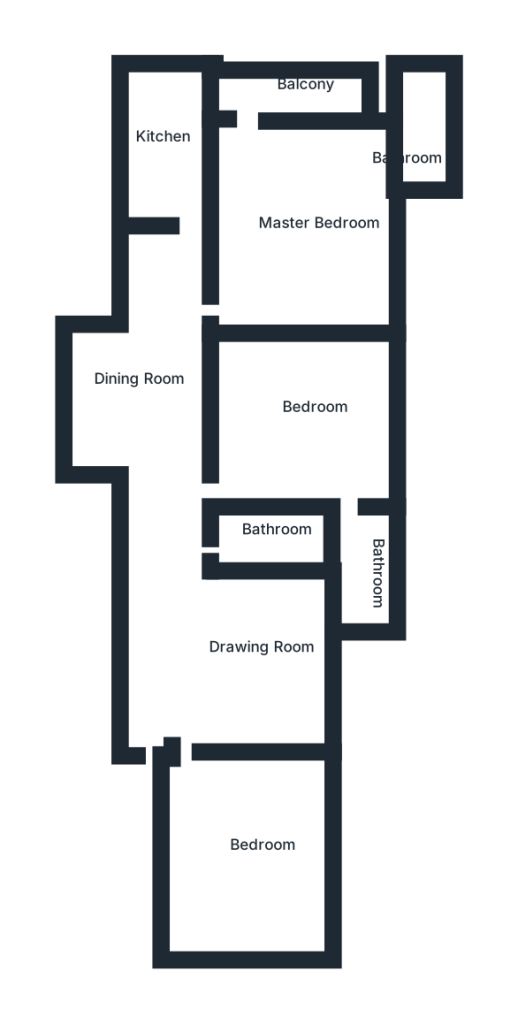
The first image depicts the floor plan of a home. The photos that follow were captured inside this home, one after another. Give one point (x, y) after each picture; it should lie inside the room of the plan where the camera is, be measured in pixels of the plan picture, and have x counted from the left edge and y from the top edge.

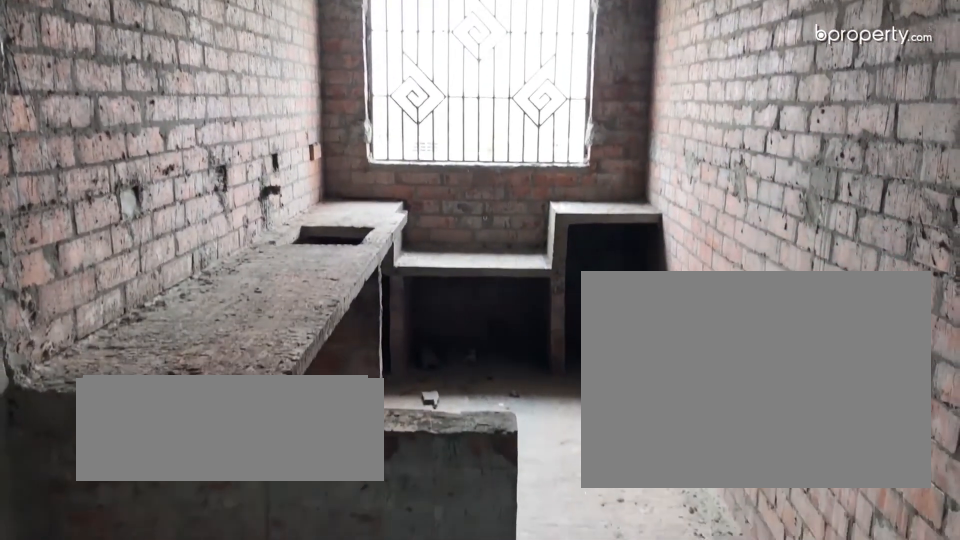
(168, 167)
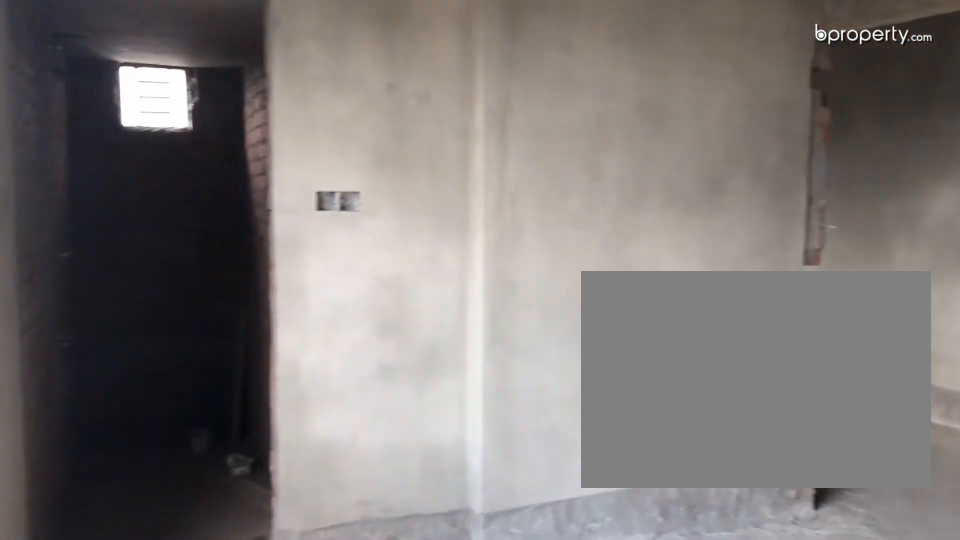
(252, 403)
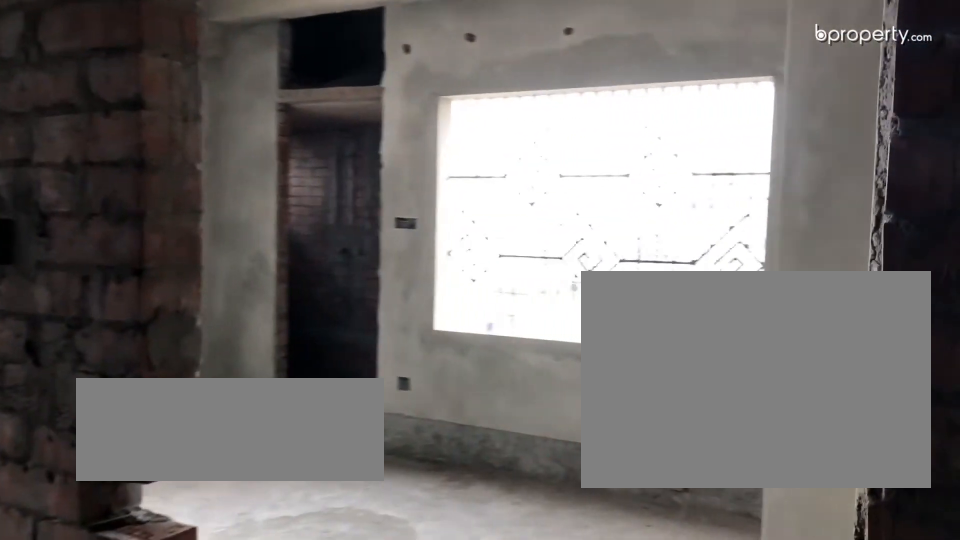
(308, 226)
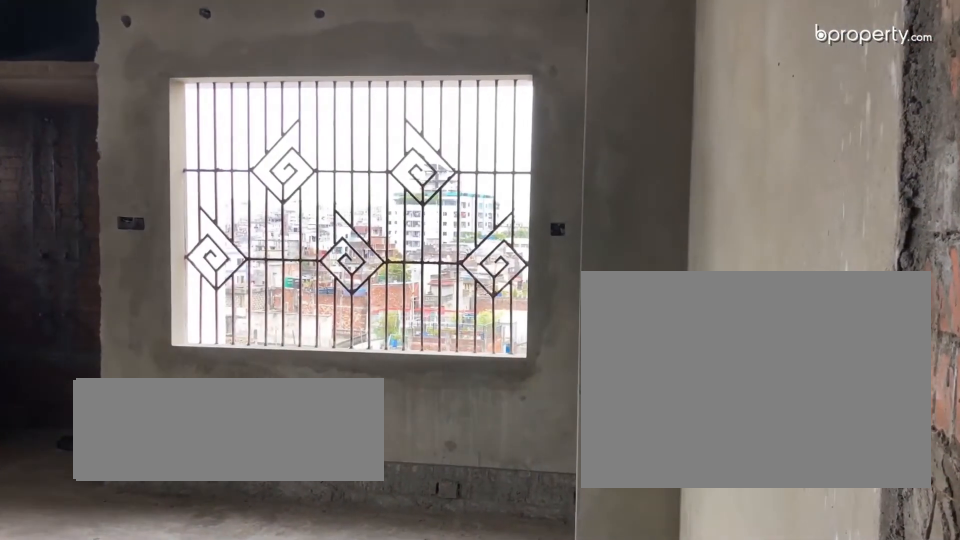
(308, 226)
